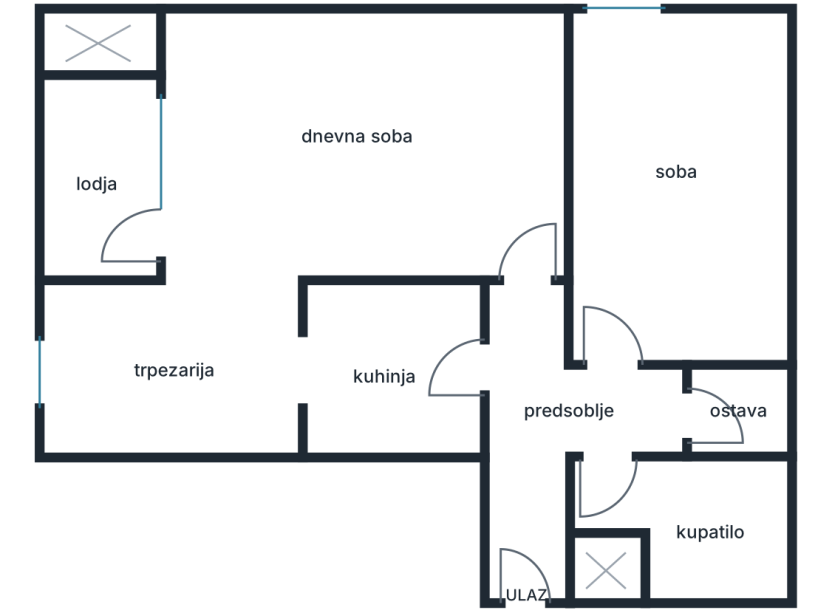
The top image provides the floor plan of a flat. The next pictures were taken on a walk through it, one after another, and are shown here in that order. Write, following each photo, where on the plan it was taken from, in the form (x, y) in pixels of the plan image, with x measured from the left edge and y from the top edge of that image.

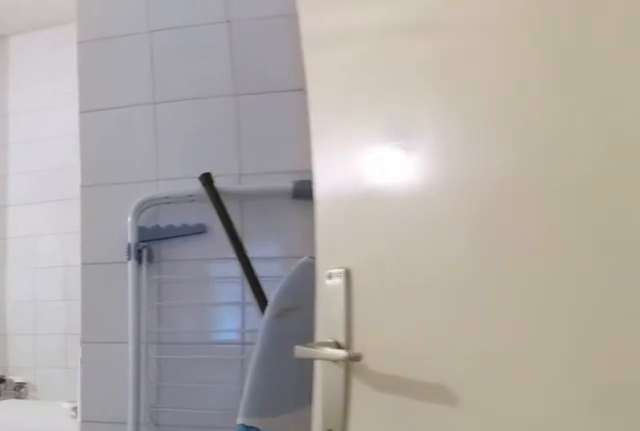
(623, 419)
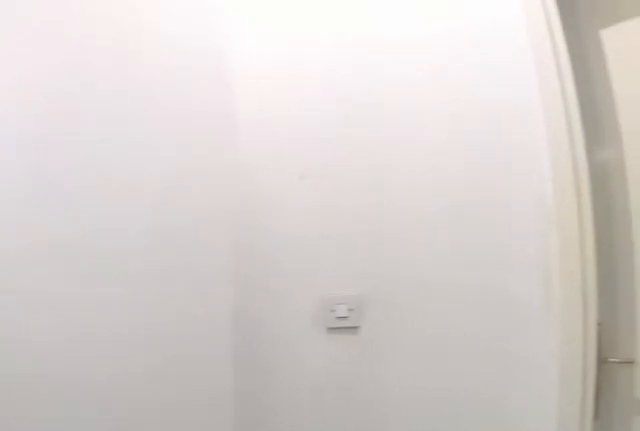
(641, 404)
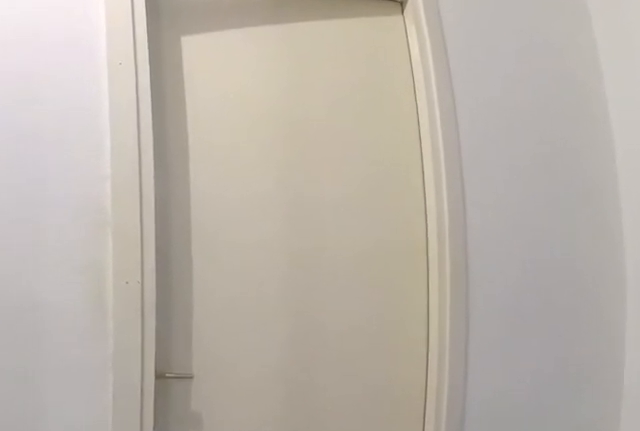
(578, 423)
